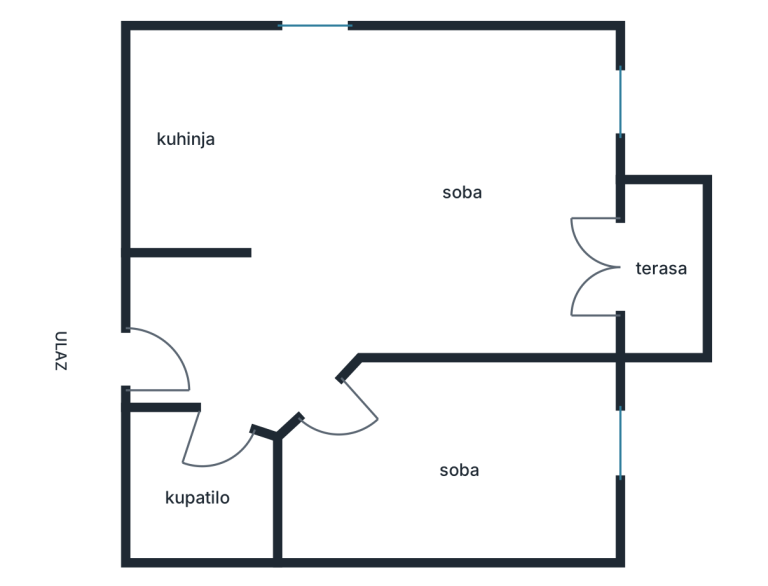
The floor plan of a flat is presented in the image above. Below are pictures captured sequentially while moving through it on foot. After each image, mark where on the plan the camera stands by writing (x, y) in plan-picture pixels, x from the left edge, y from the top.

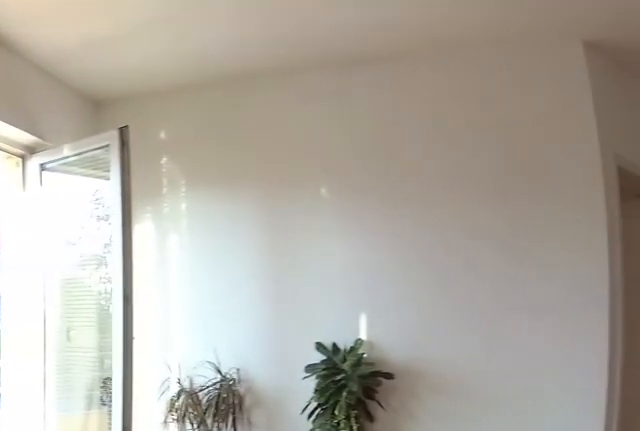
(496, 126)
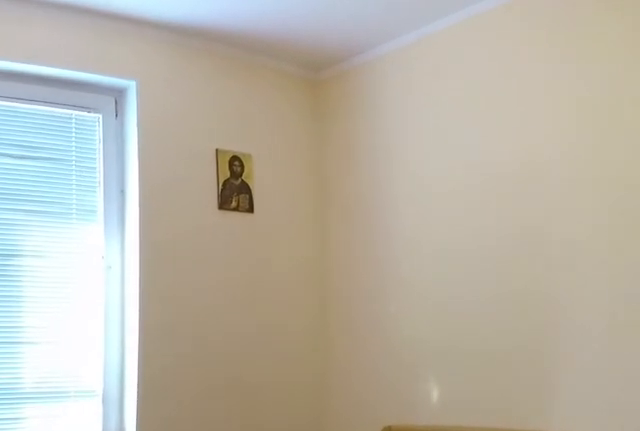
(408, 393)
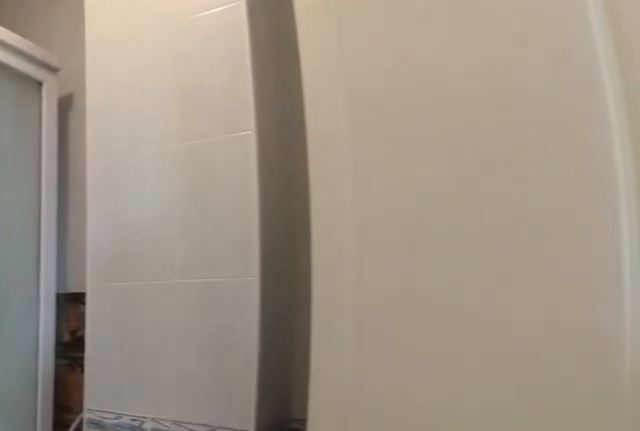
(242, 395)
